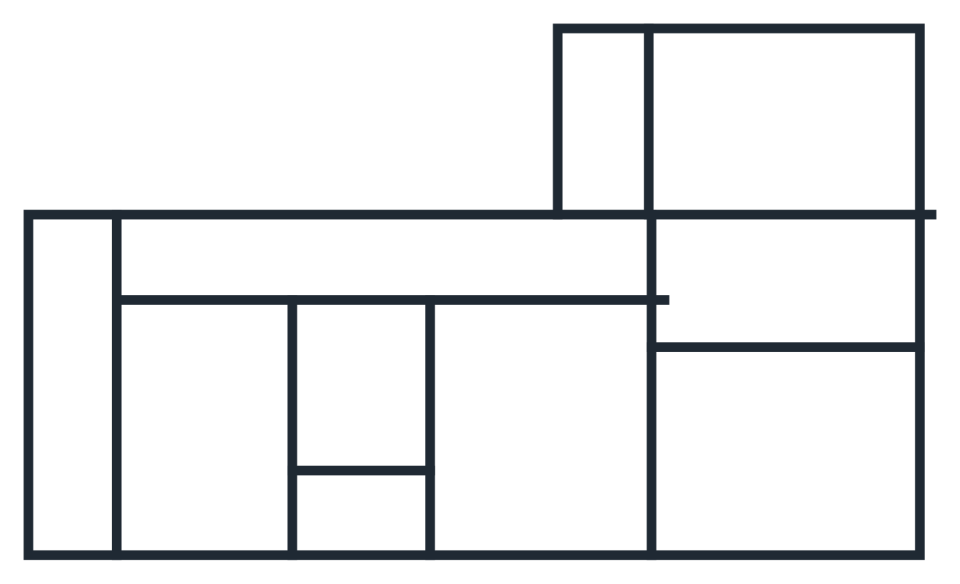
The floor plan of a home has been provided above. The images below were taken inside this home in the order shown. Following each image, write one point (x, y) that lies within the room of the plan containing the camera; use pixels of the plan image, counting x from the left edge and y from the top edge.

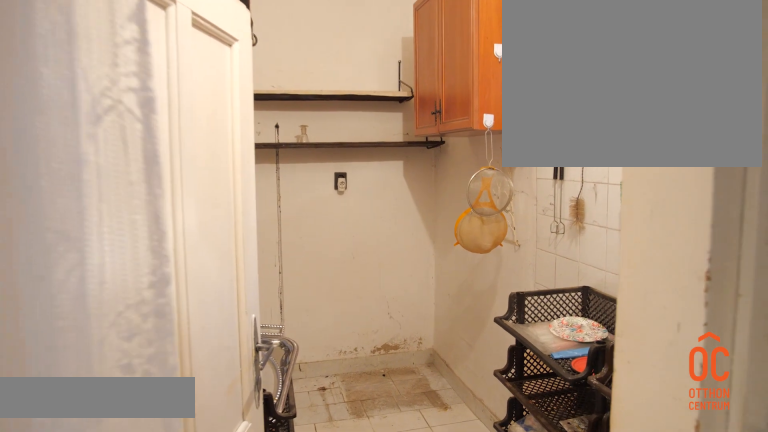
(358, 512)
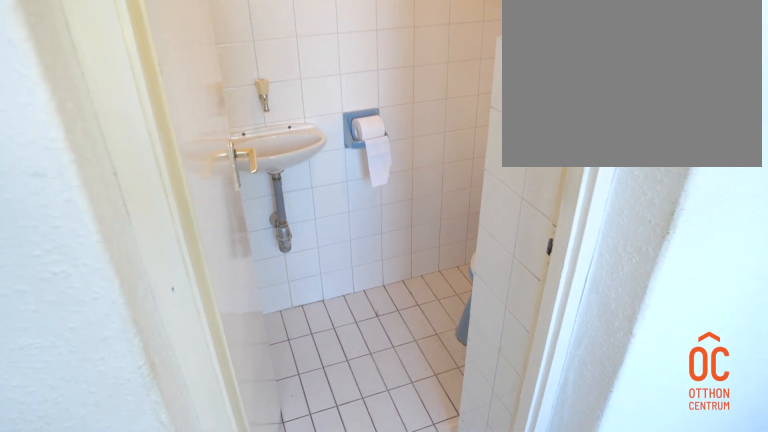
(358, 349)
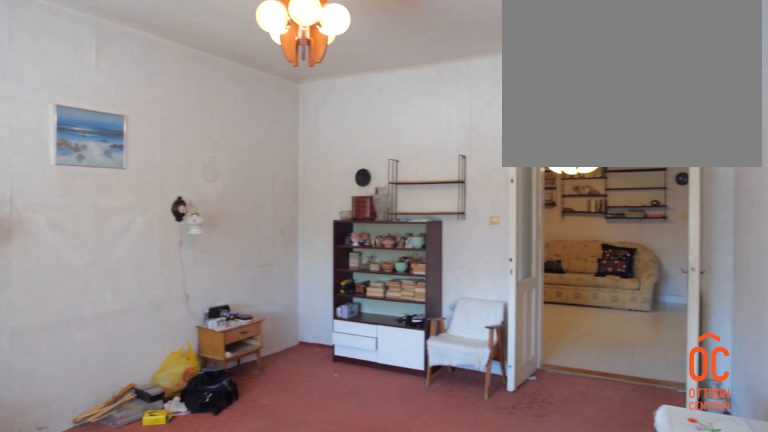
(801, 447)
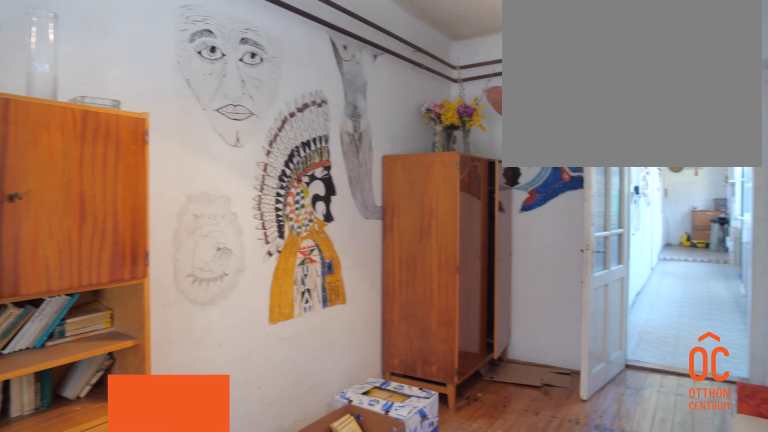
(801, 283)
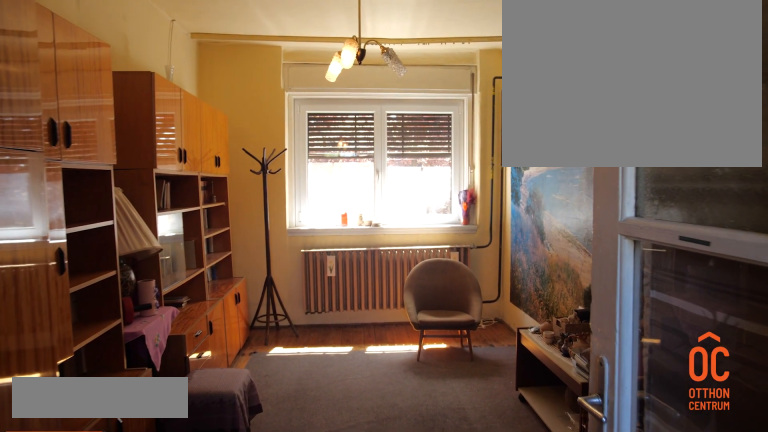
(801, 124)
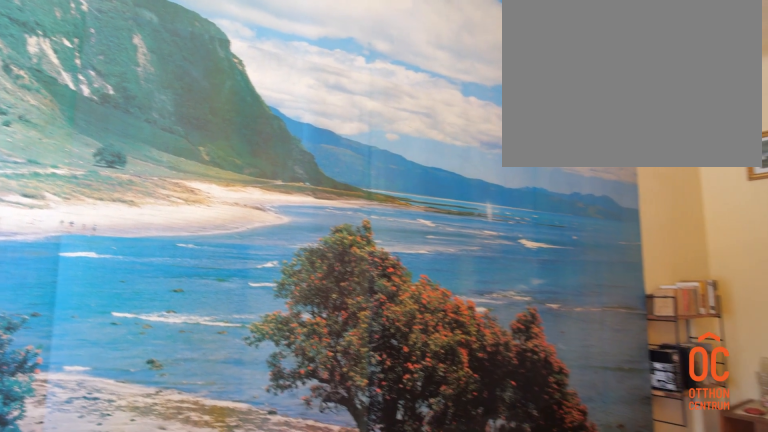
(801, 124)
